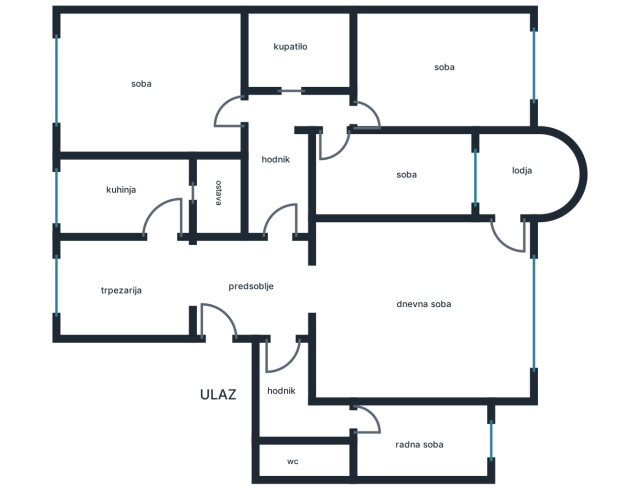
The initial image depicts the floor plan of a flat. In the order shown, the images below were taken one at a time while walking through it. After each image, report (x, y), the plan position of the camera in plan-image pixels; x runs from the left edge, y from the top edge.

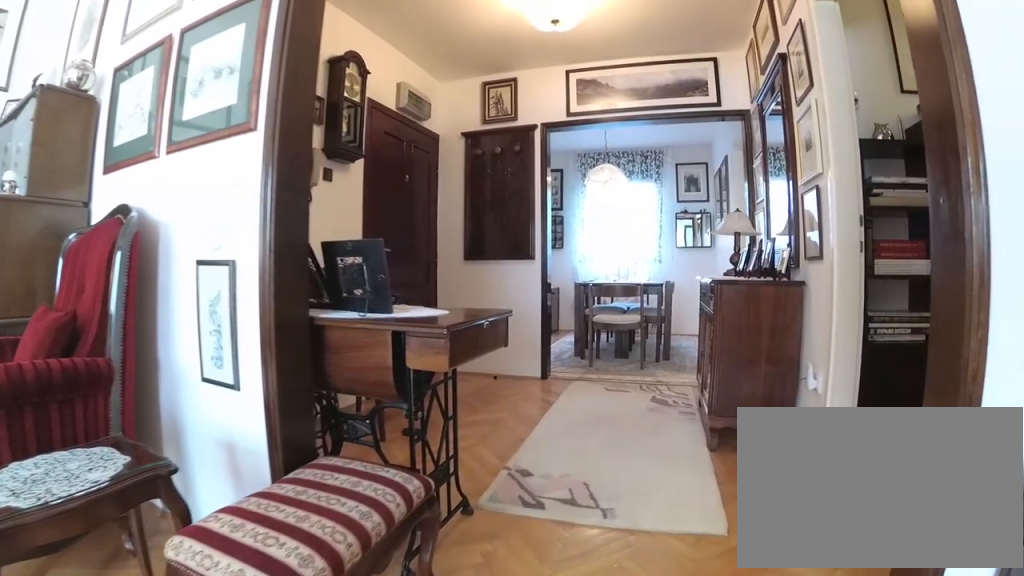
(391, 266)
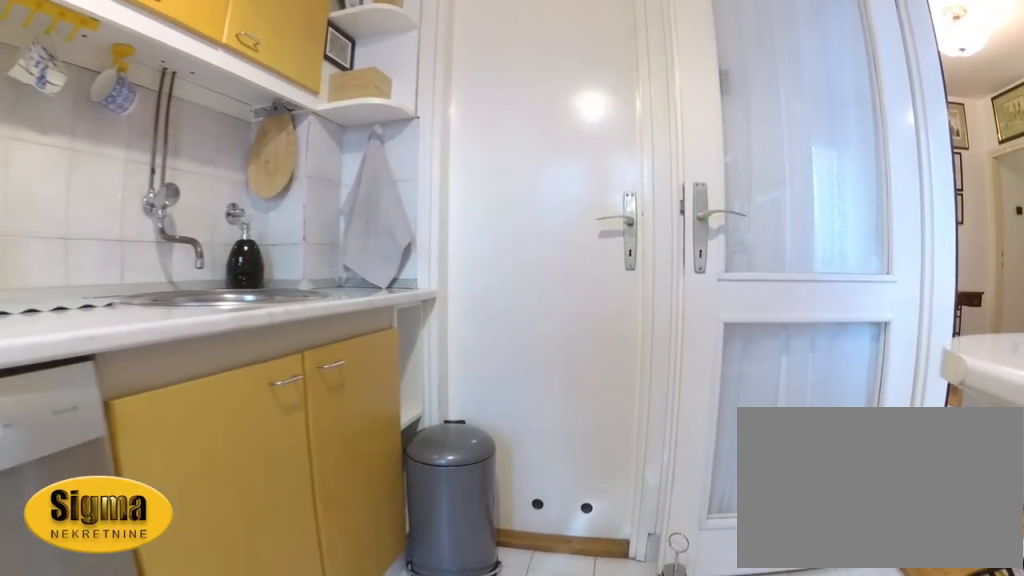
(109, 197)
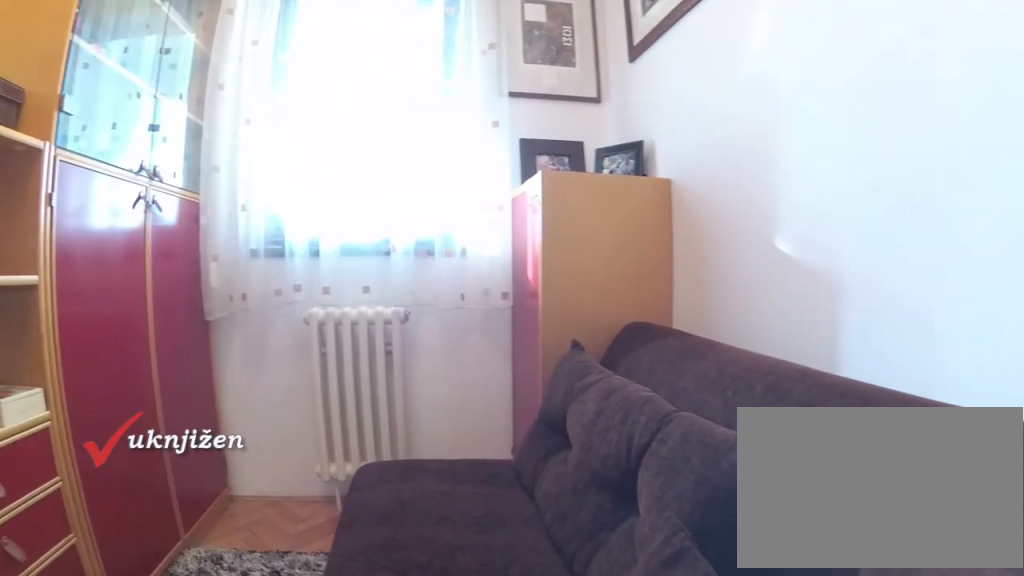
(350, 176)
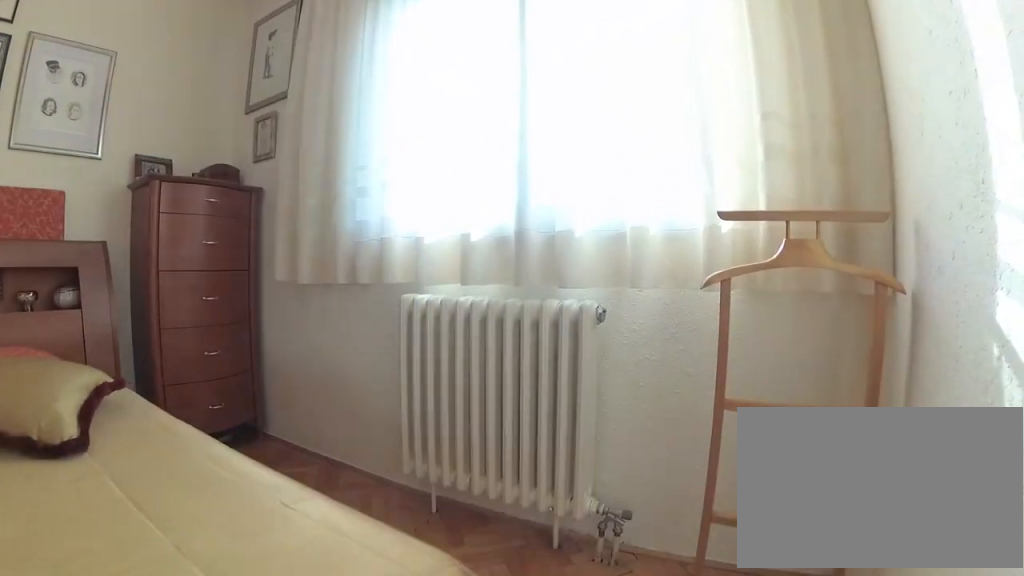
(429, 110)
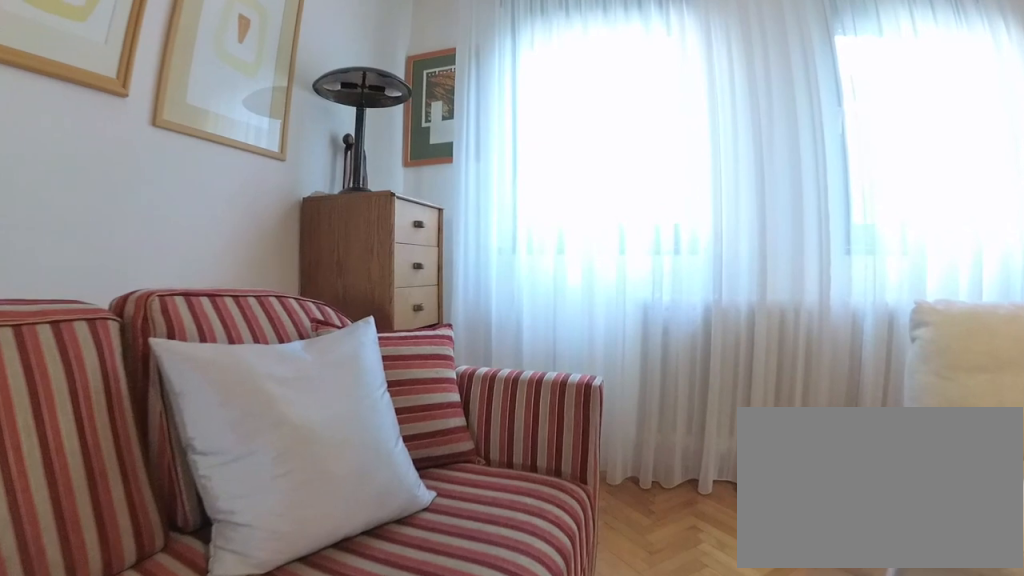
(155, 110)
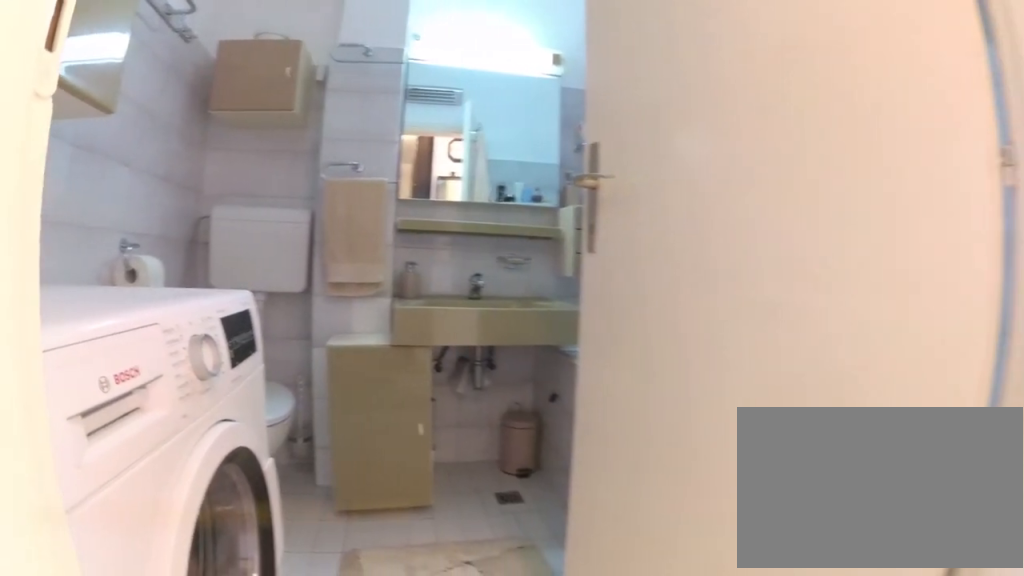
(287, 132)
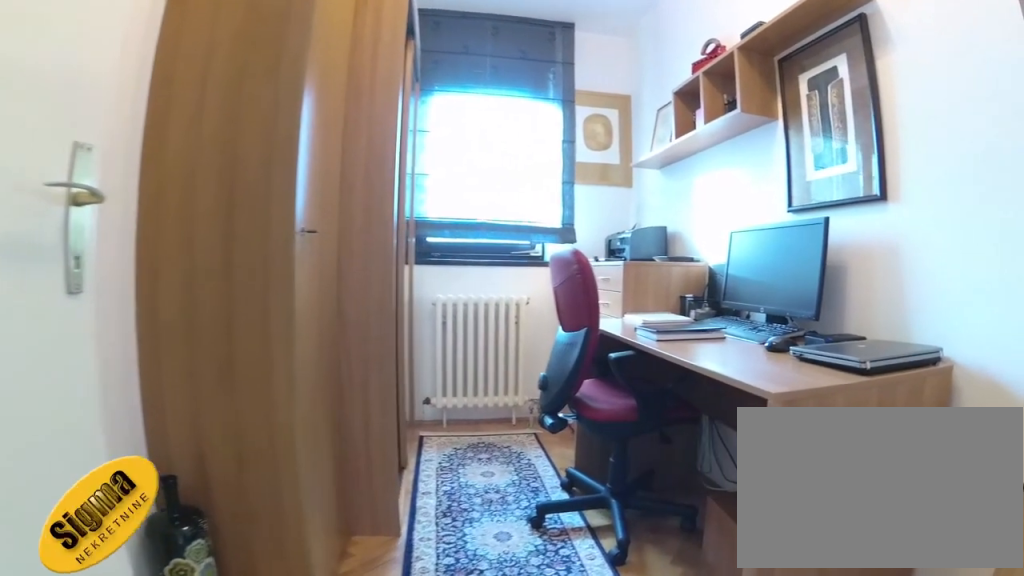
(309, 424)
